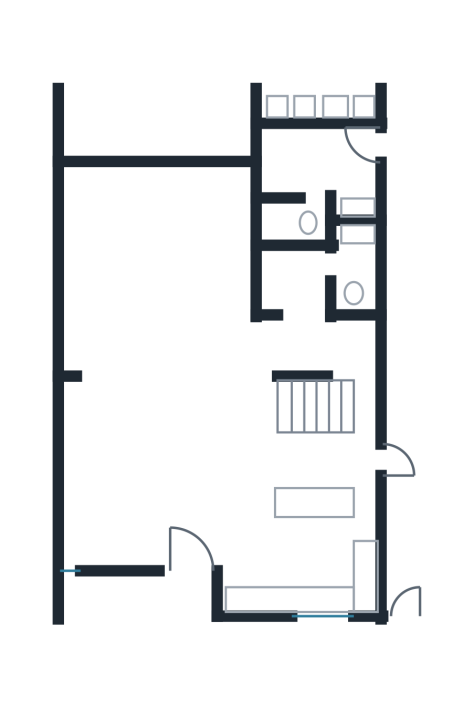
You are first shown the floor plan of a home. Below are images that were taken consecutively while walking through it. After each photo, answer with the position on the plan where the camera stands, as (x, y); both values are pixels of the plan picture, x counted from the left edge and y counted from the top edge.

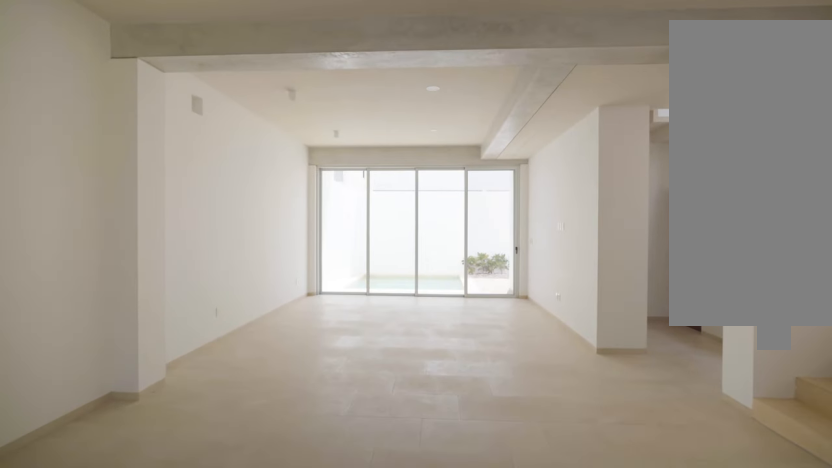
(173, 552)
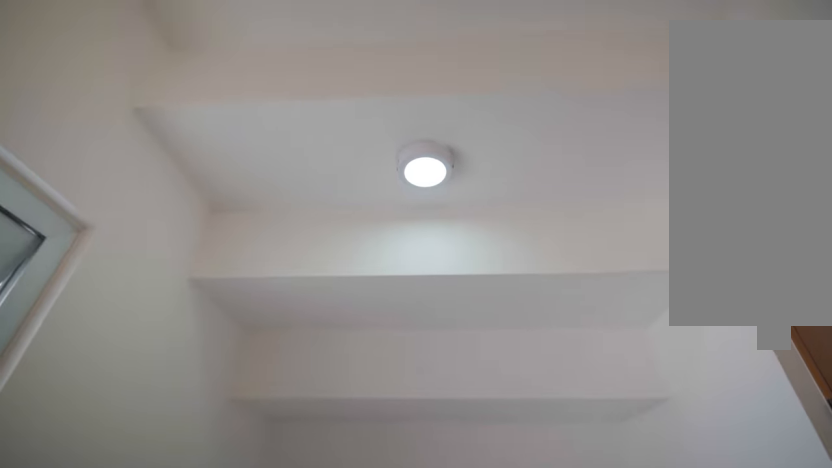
(344, 259)
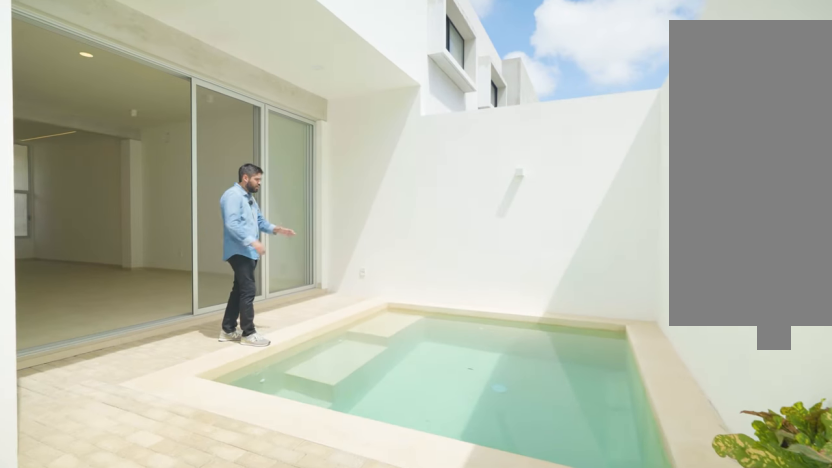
(252, 65)
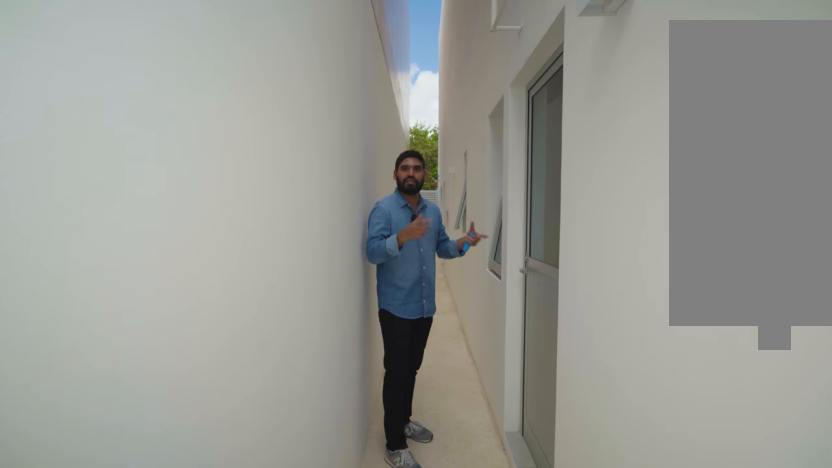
(399, 140)
